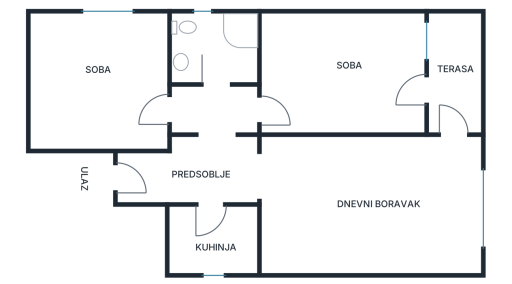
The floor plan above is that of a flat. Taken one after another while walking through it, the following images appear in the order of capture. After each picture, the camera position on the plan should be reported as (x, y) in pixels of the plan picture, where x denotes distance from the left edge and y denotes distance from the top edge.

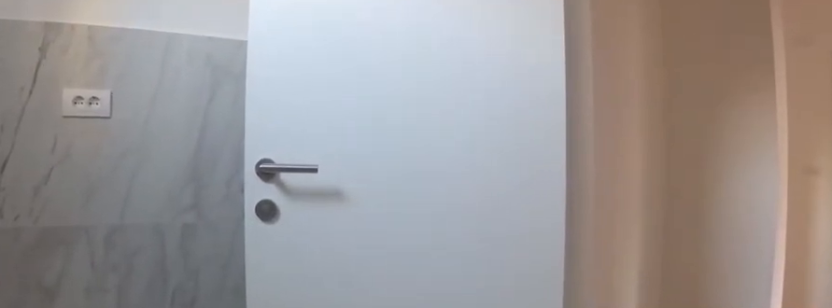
(226, 237)
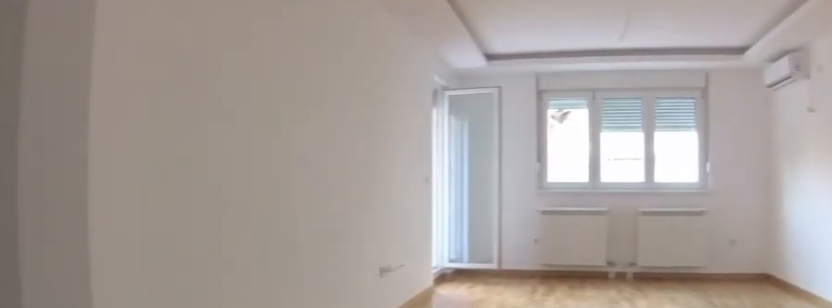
(226, 180)
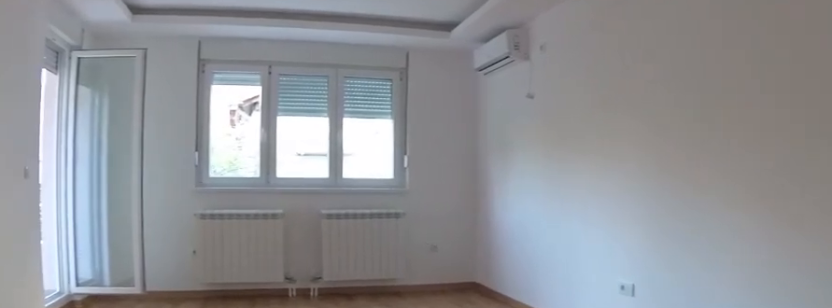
(267, 178)
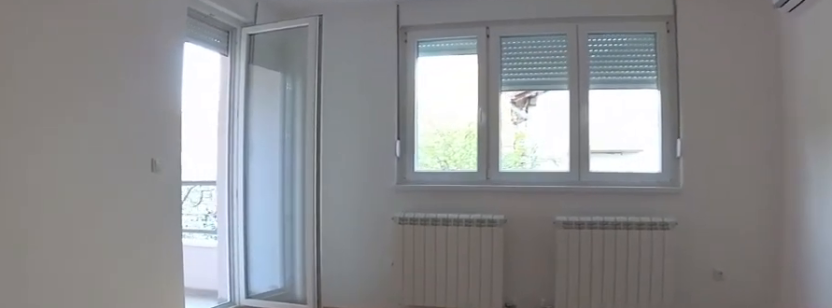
(387, 187)
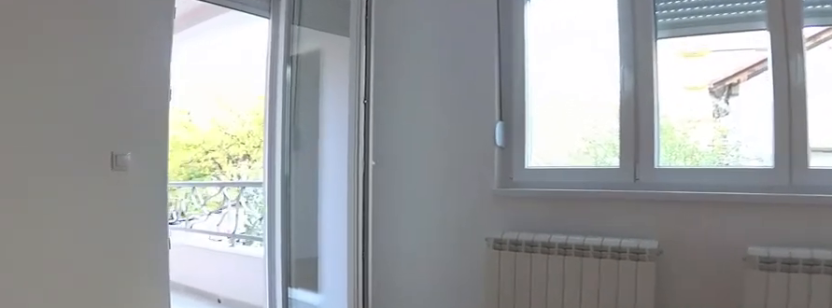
(420, 189)
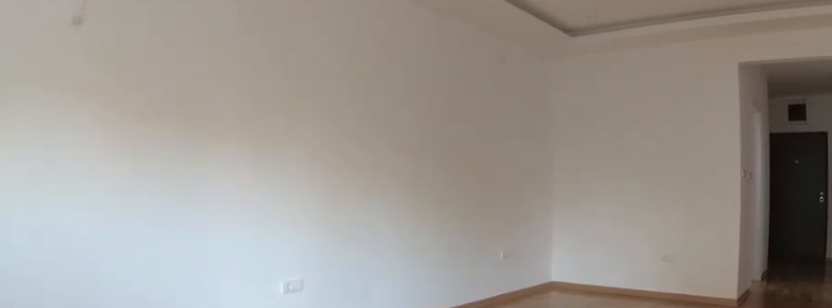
(448, 186)
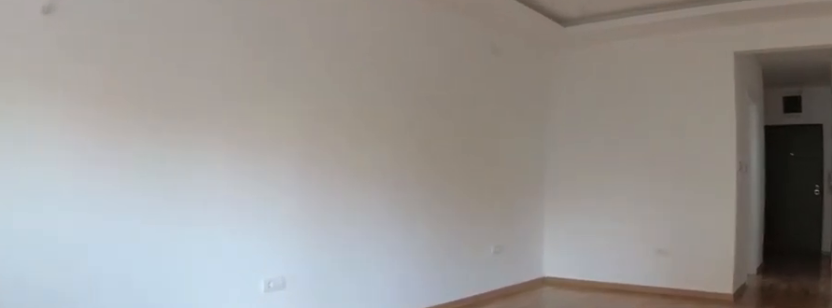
(438, 185)
